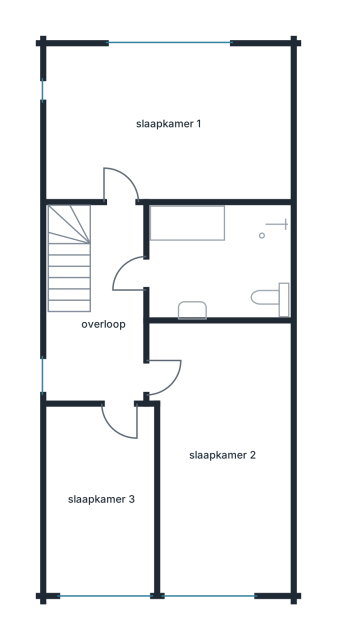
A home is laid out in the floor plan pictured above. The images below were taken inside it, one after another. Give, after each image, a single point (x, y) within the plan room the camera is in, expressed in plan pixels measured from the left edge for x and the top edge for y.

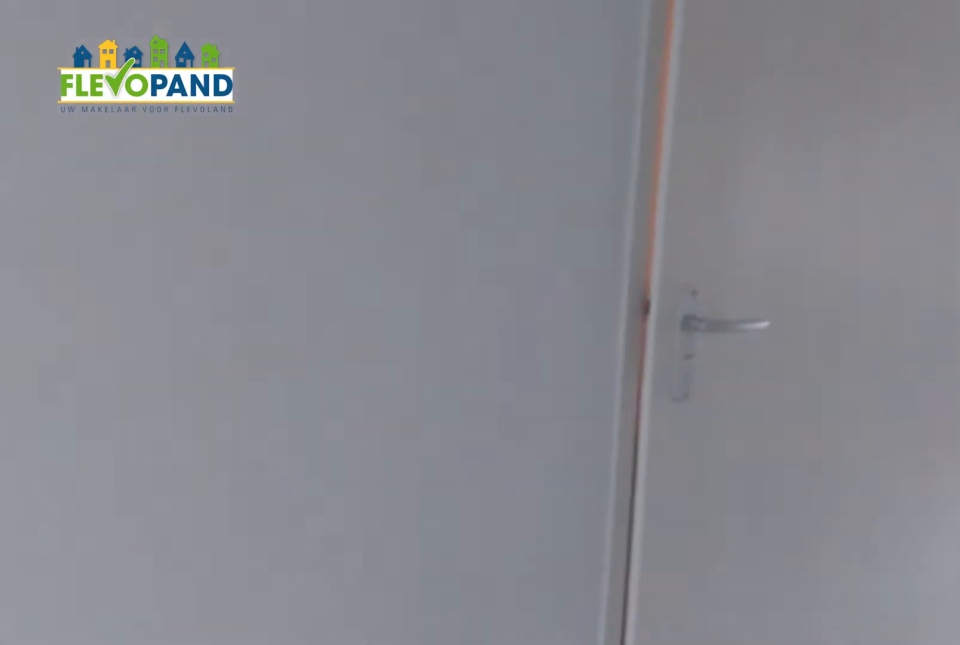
(105, 319)
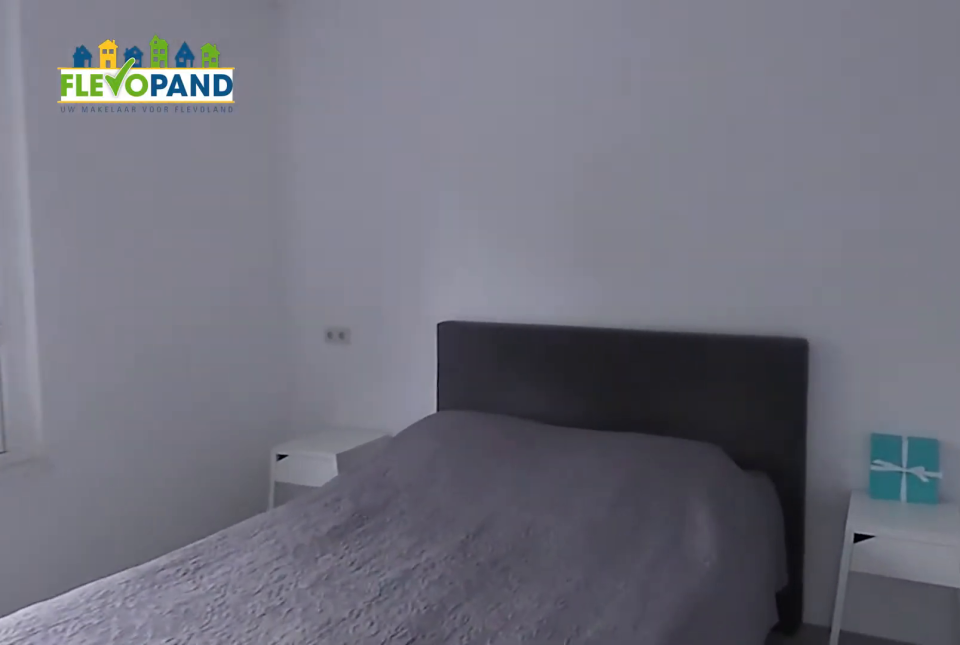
(169, 124)
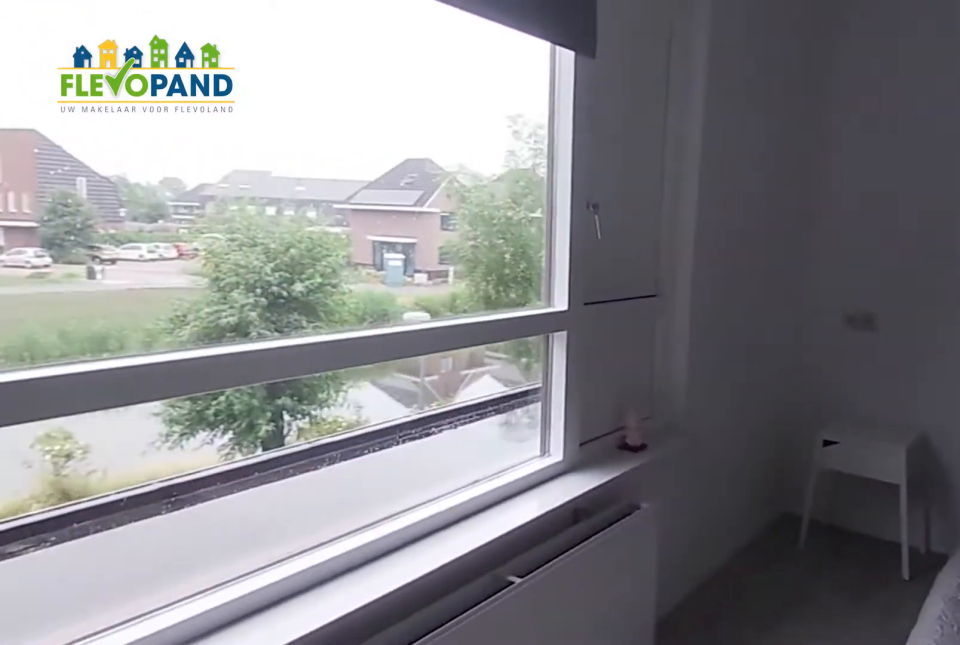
(169, 124)
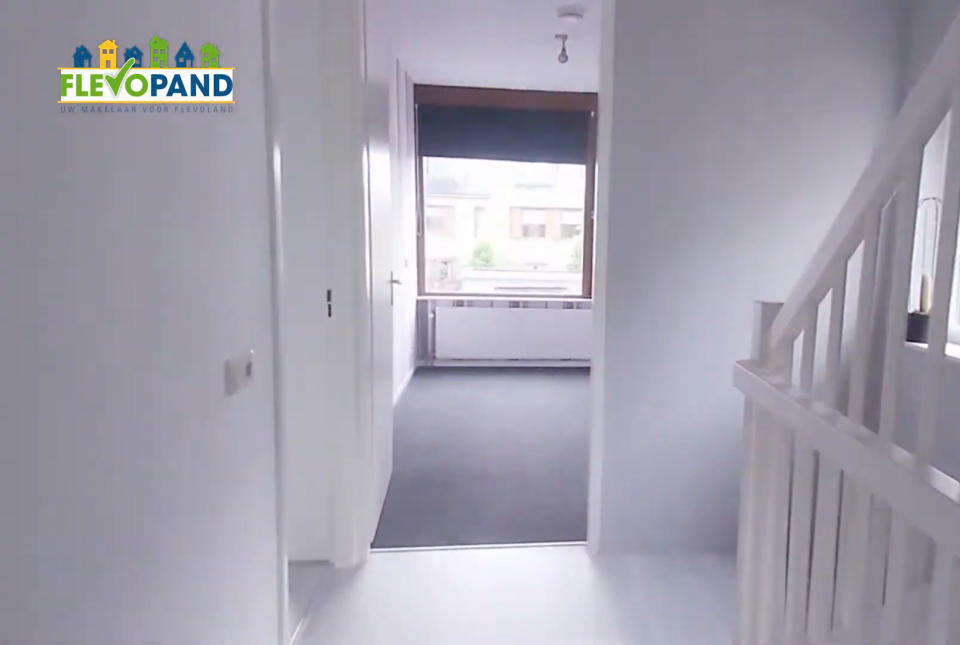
(107, 318)
